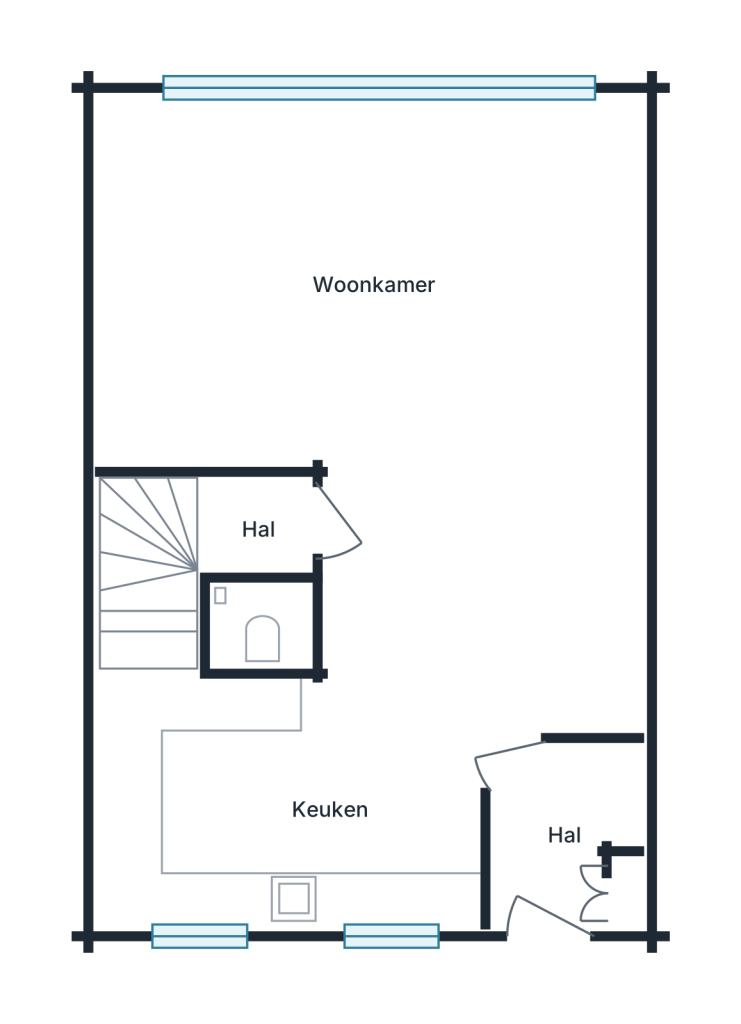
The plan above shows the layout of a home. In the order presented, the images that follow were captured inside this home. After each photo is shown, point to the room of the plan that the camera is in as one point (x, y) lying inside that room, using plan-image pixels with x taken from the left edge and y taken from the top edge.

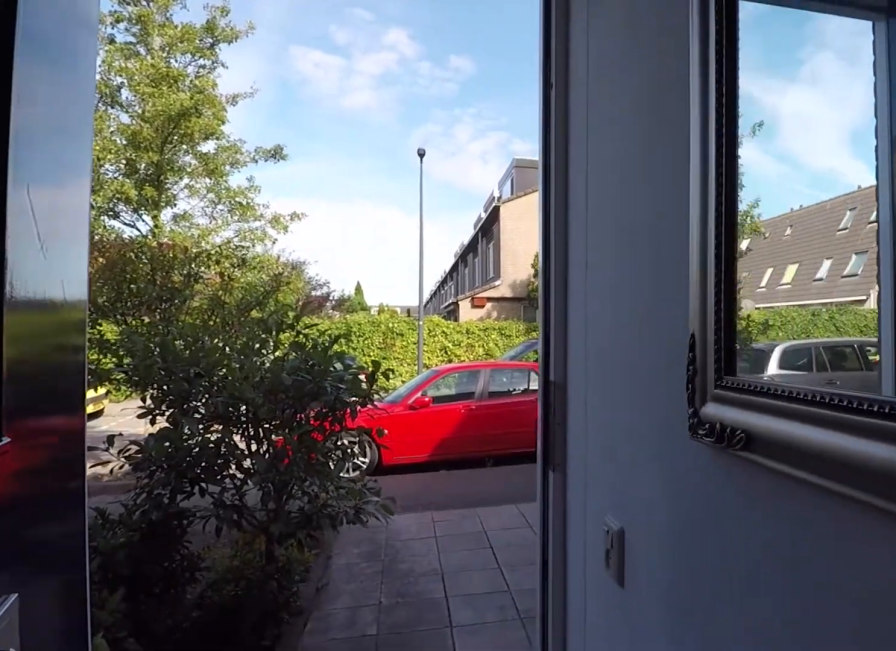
(561, 835)
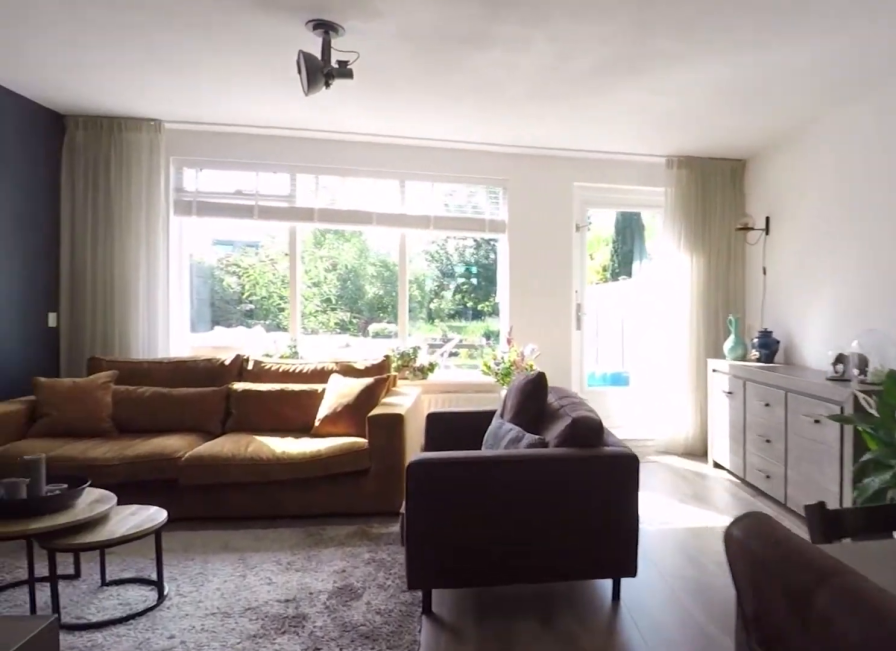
(242, 272)
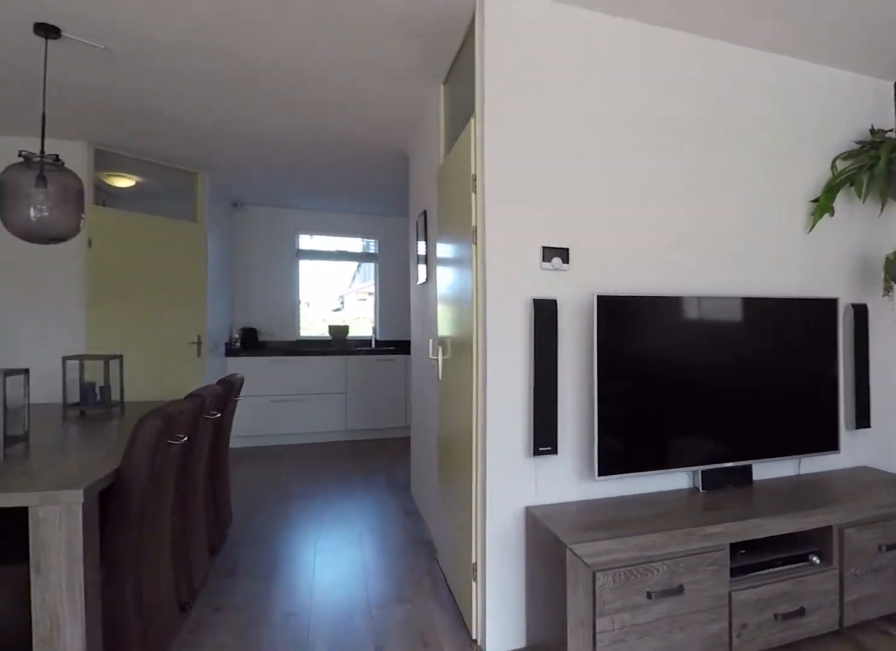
(242, 272)
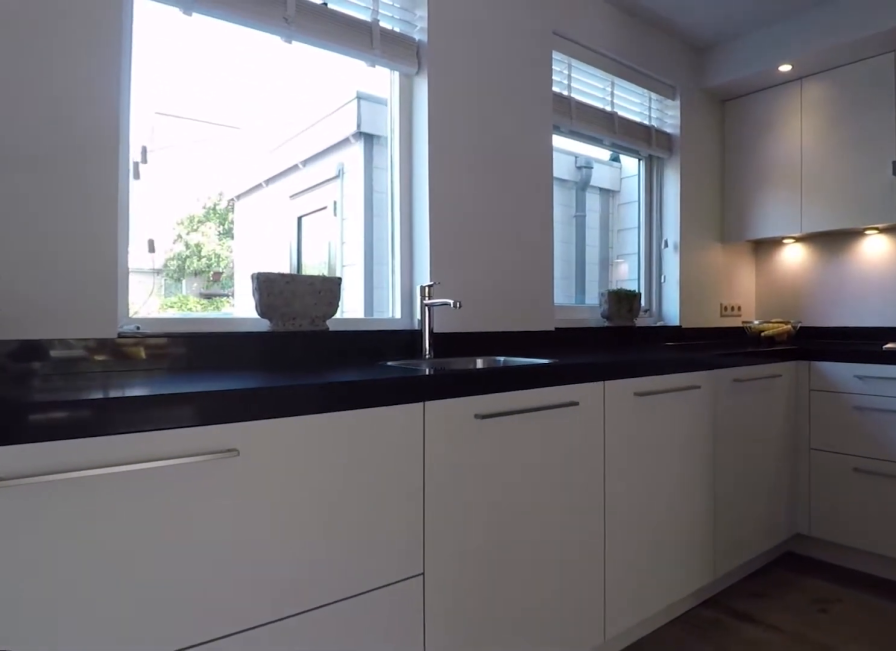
(275, 811)
